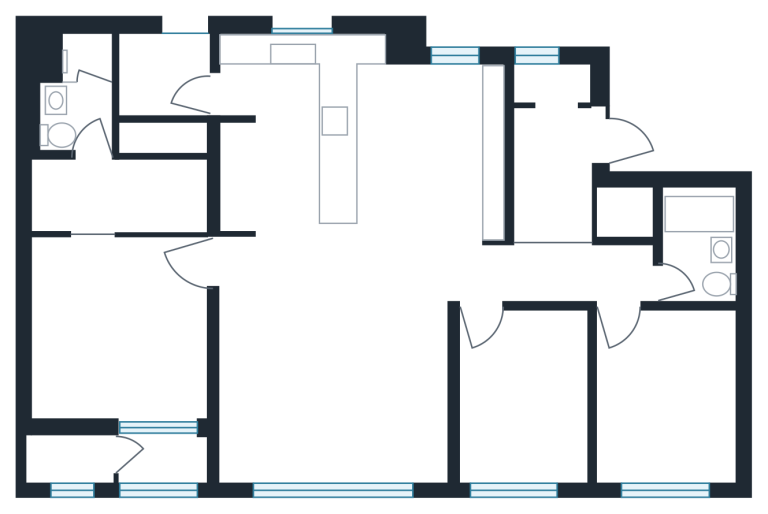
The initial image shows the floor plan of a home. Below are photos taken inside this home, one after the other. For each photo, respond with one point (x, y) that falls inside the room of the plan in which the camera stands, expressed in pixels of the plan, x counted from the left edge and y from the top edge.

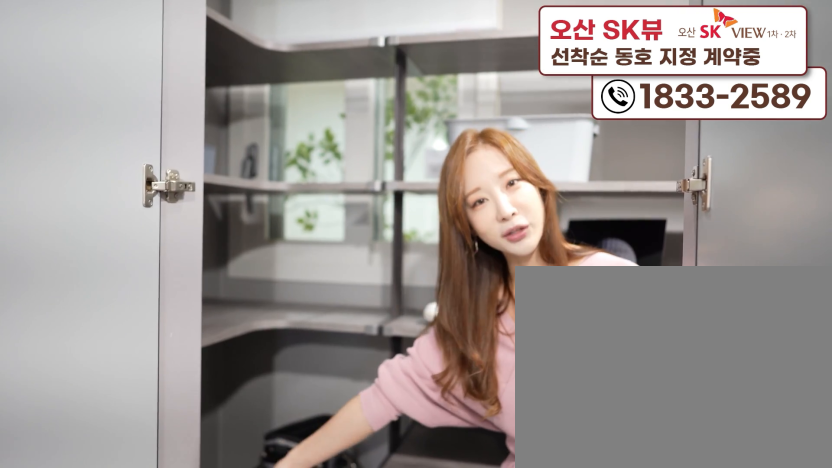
(559, 153)
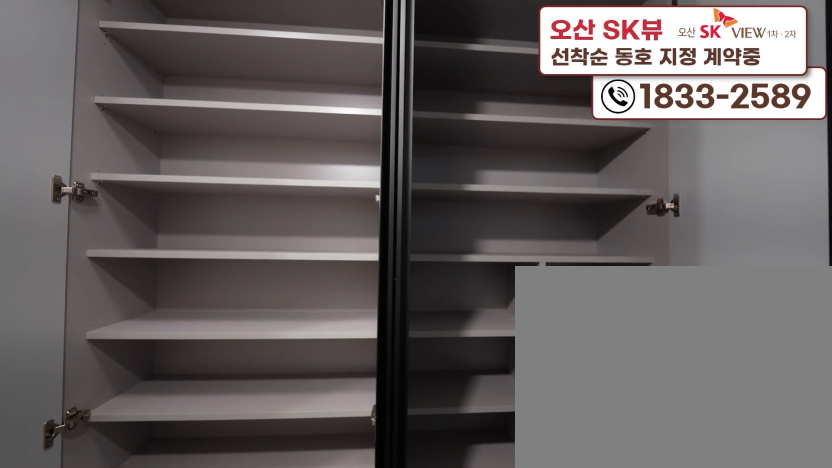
(559, 153)
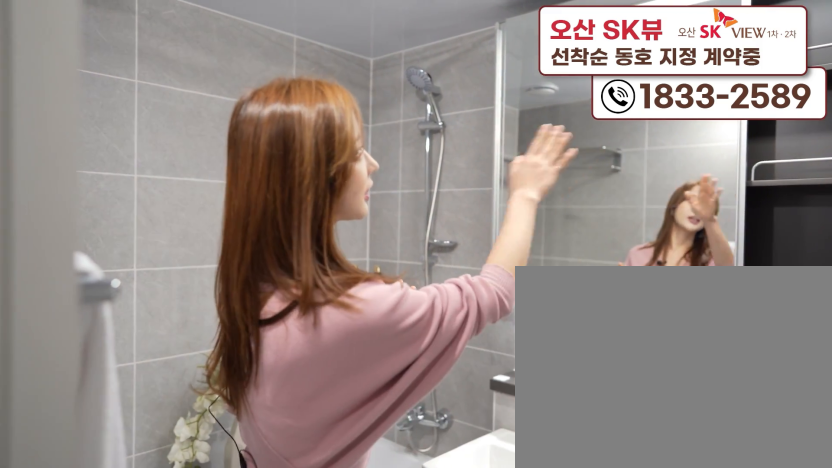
(705, 267)
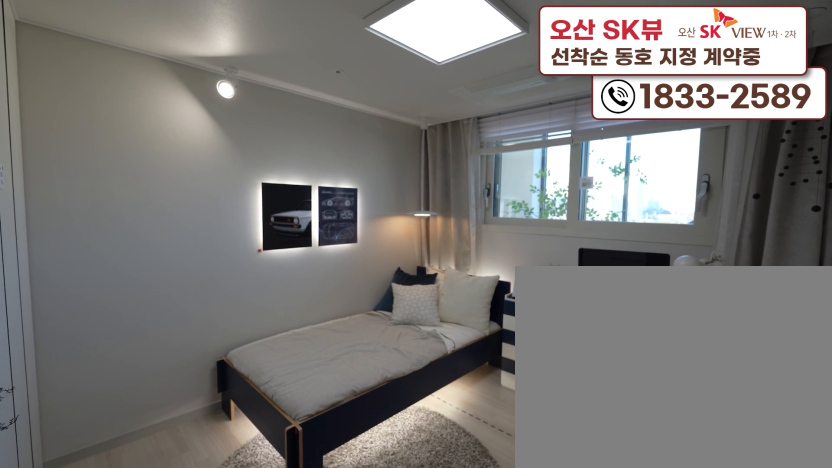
(659, 435)
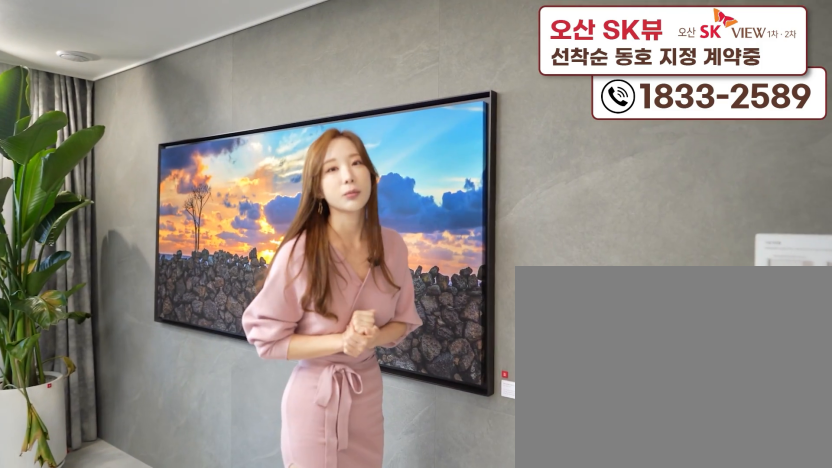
(337, 423)
